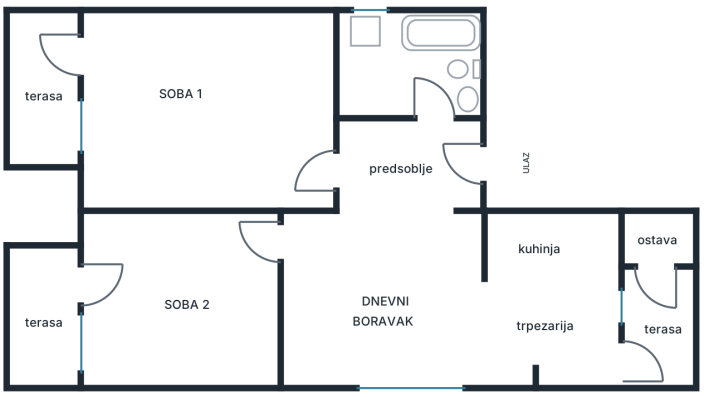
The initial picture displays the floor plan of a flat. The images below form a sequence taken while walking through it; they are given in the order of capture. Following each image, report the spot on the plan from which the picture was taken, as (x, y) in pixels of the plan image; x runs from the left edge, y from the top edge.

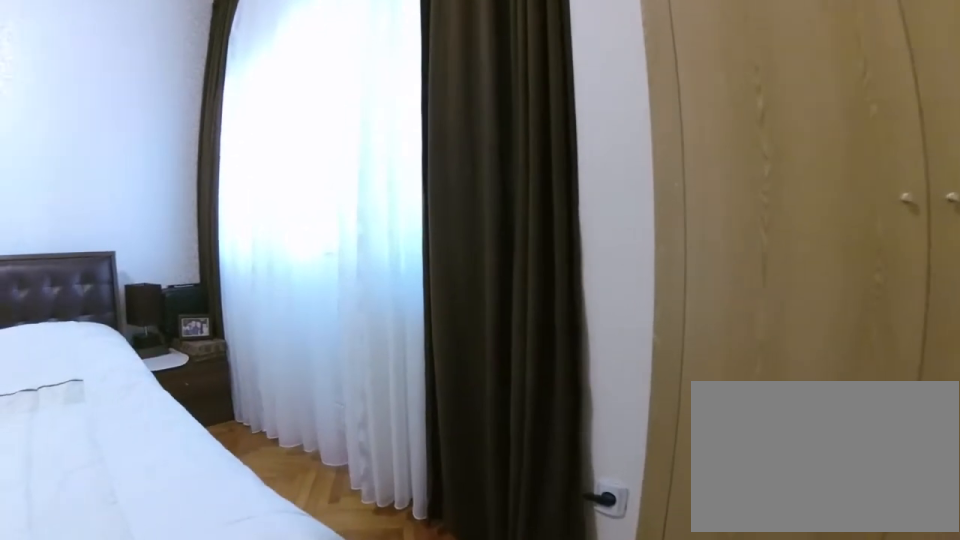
(147, 254)
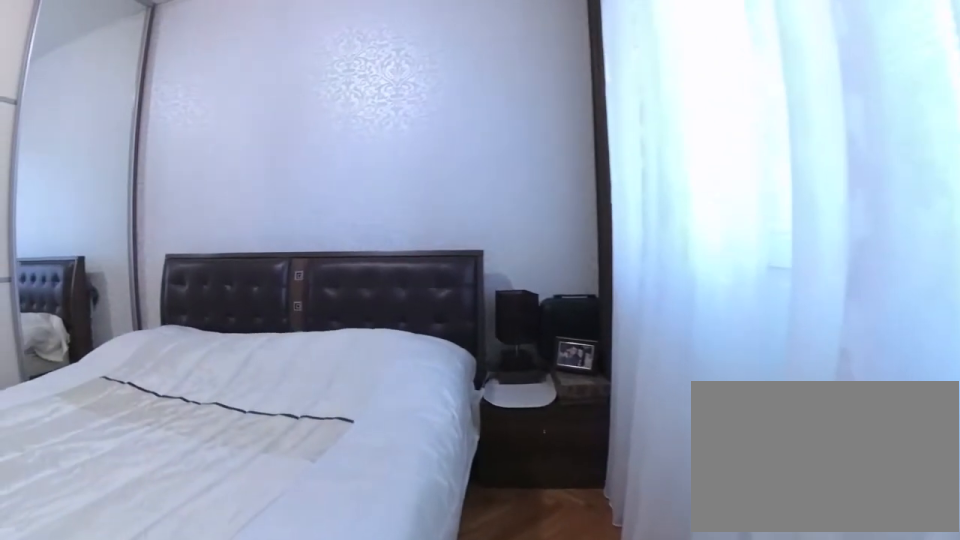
(115, 285)
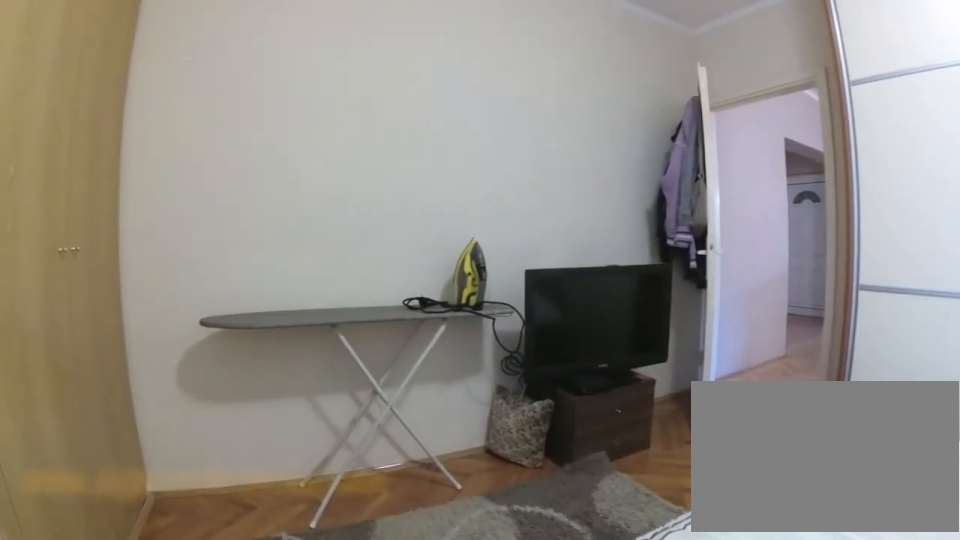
(112, 338)
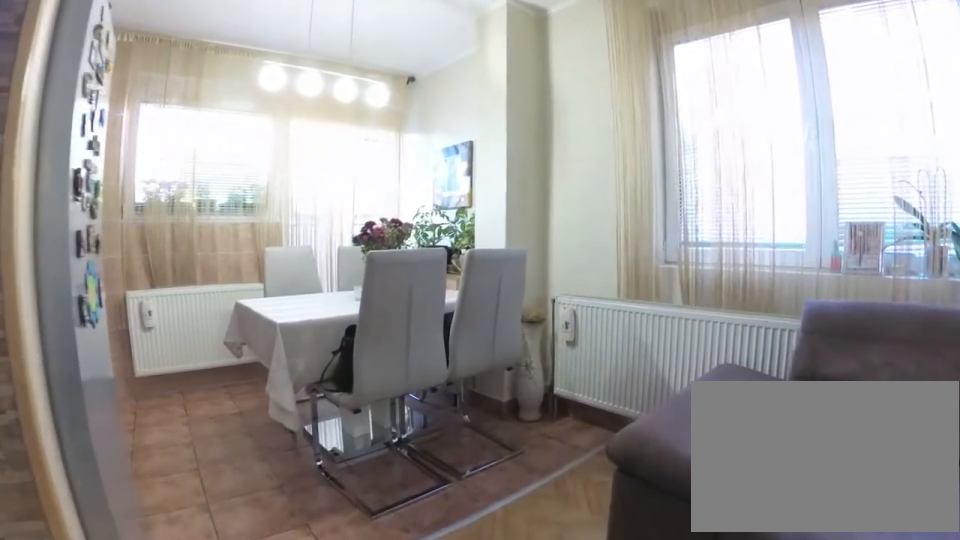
(387, 286)
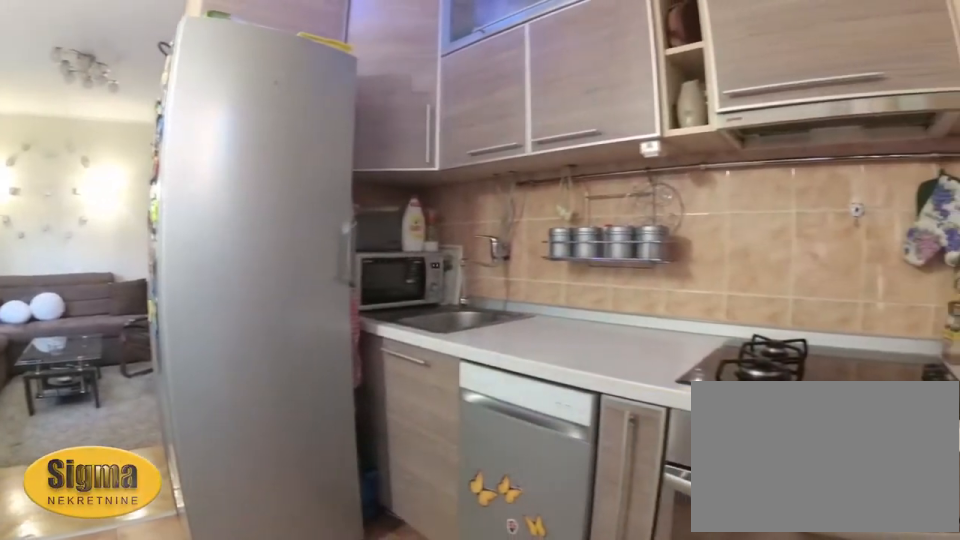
(597, 318)
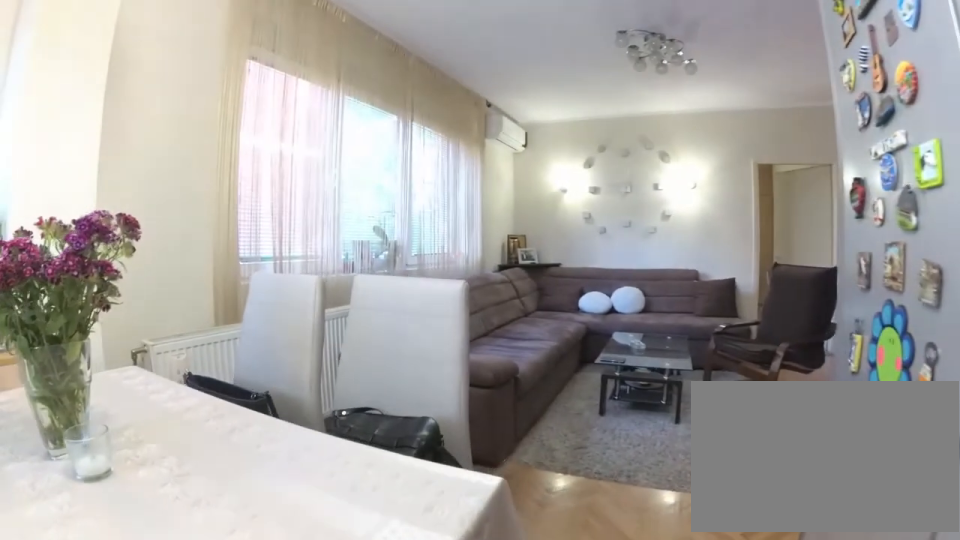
(570, 311)
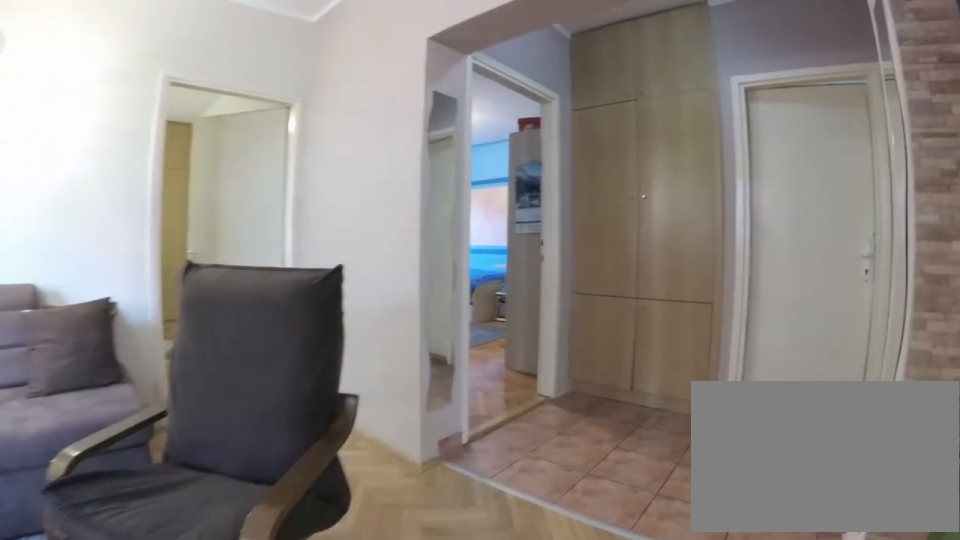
(449, 289)
